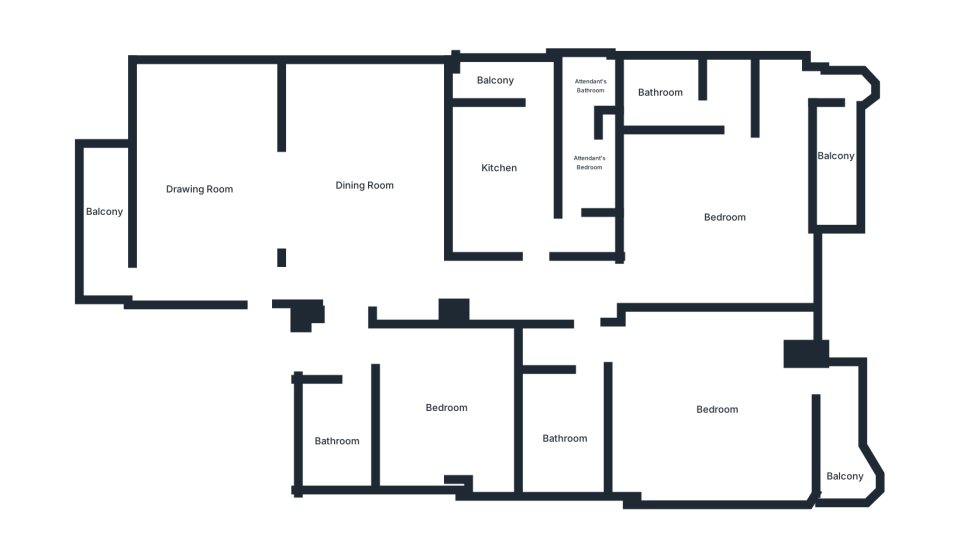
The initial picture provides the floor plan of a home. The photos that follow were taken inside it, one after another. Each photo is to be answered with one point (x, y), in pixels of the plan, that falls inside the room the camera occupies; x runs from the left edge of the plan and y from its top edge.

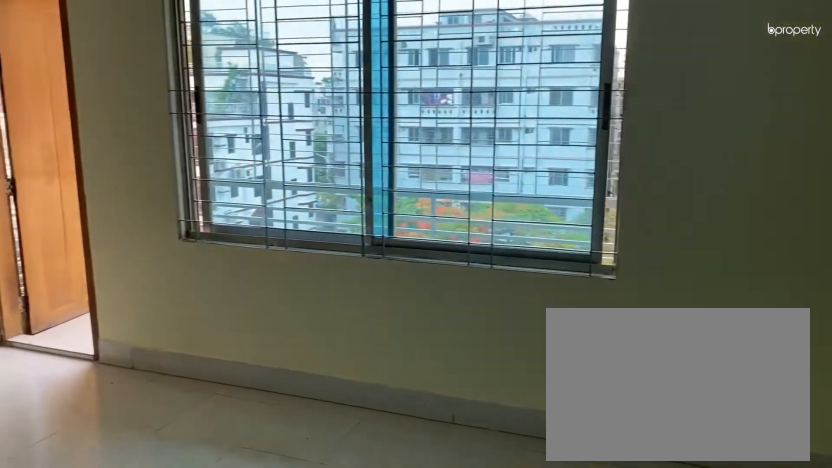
(212, 181)
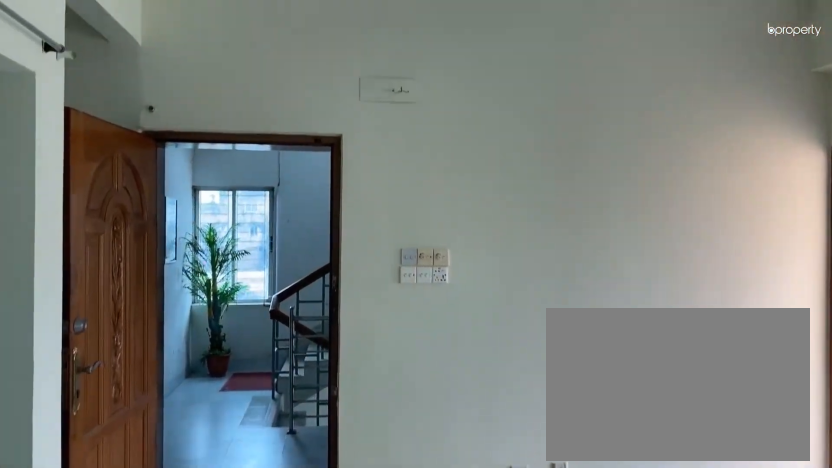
(212, 181)
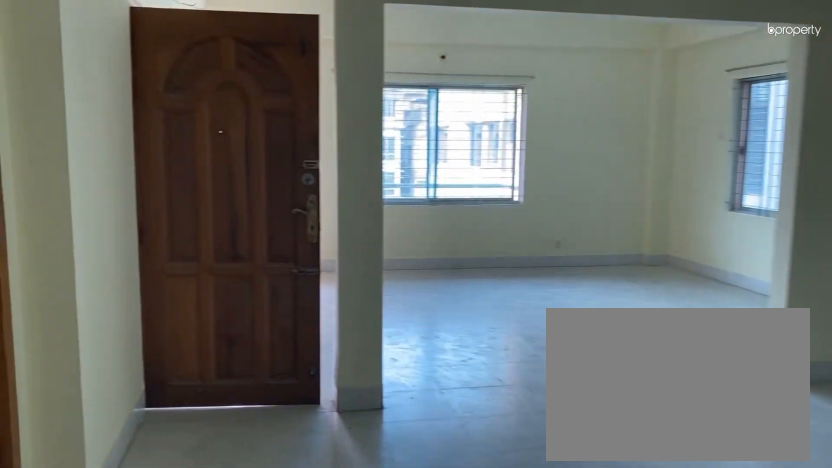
(368, 184)
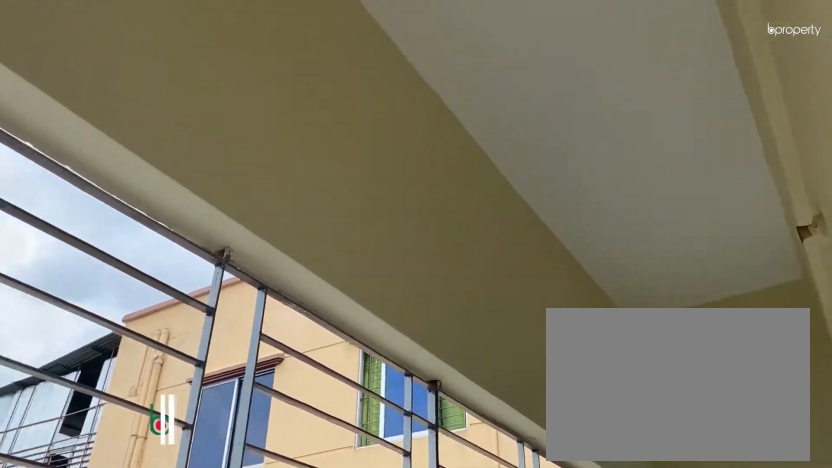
(107, 214)
